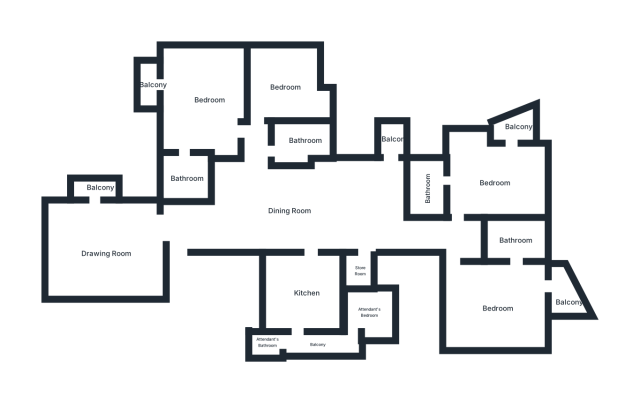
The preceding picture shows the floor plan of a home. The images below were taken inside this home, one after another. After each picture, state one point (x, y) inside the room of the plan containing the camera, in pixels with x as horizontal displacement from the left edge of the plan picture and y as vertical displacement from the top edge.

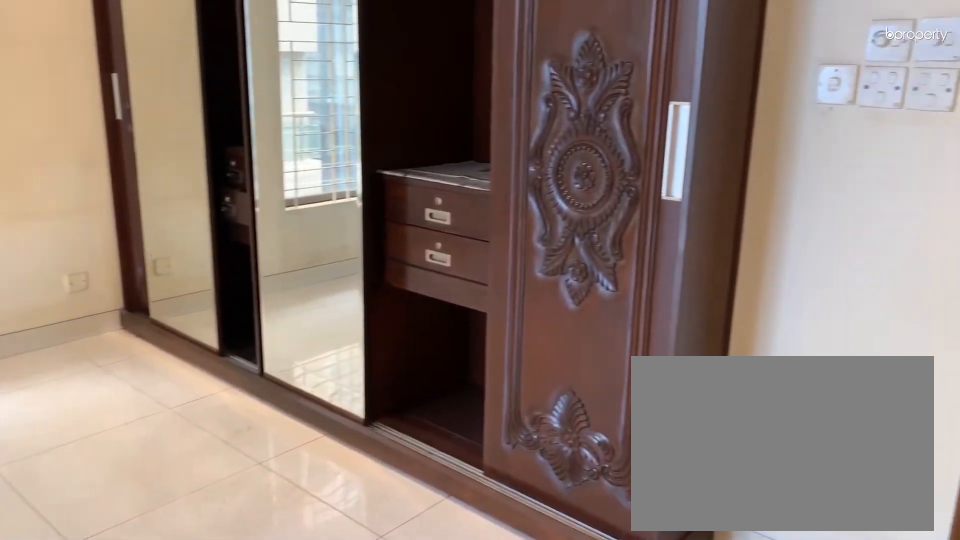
(496, 178)
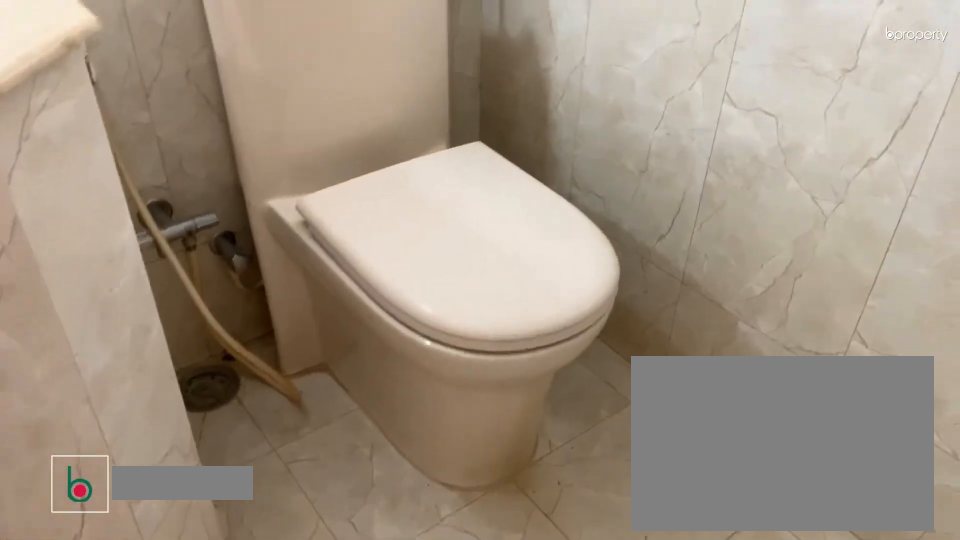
(428, 188)
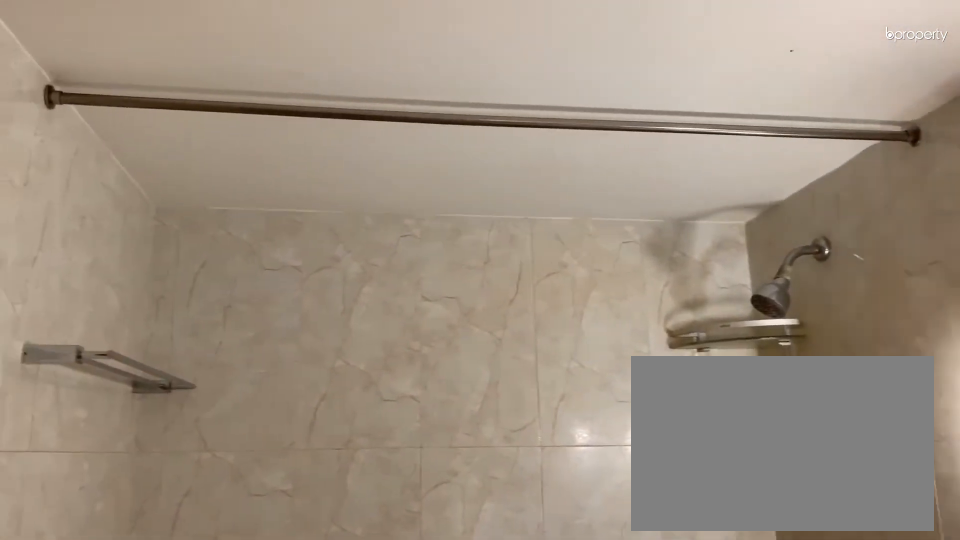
(428, 188)
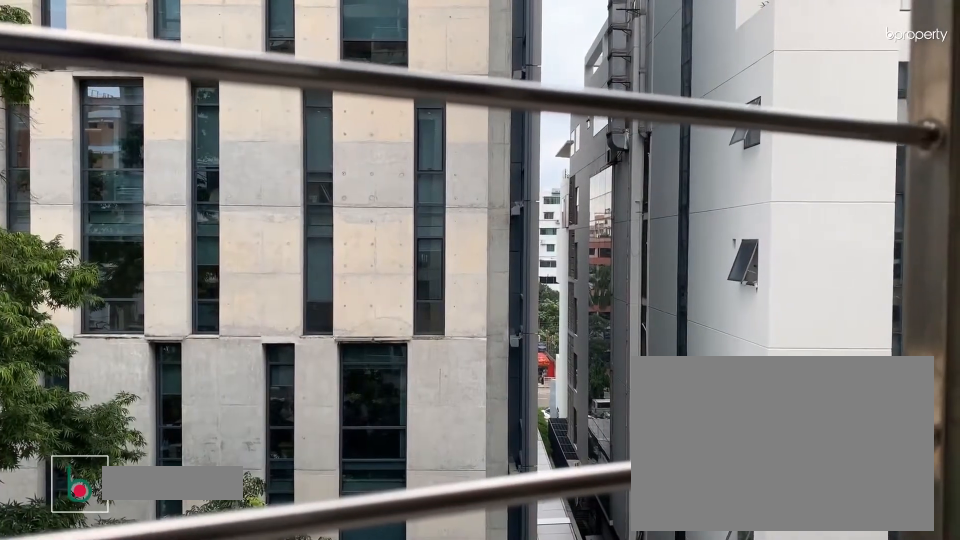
(521, 127)
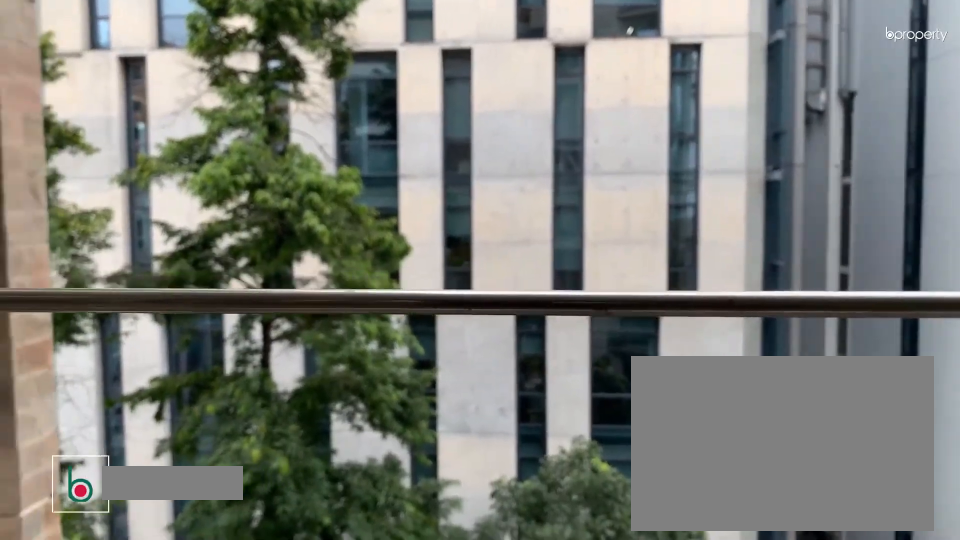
(393, 140)
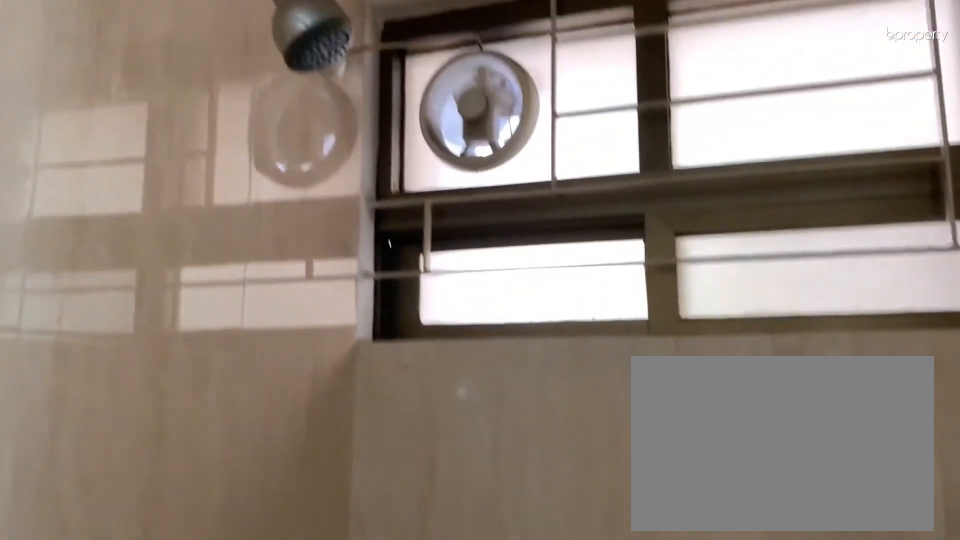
(299, 143)
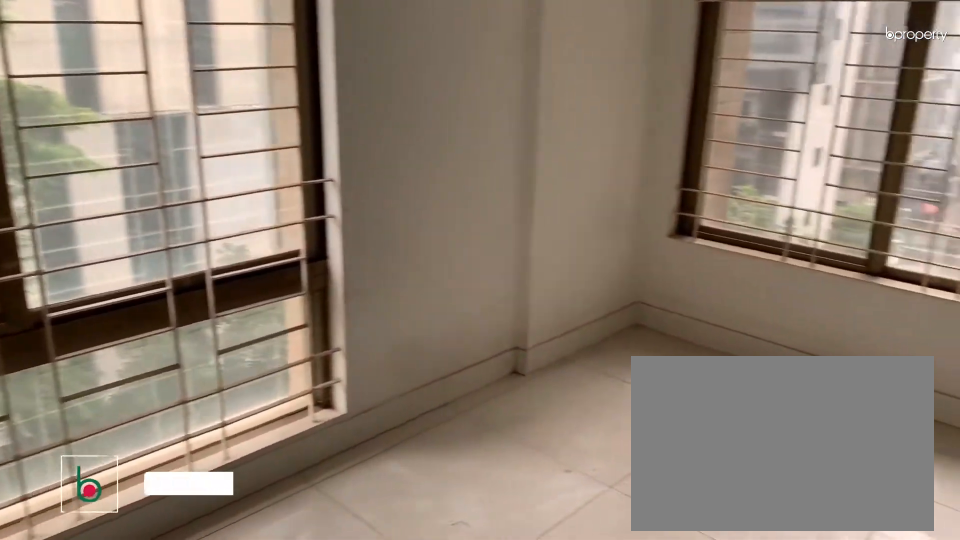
(286, 87)
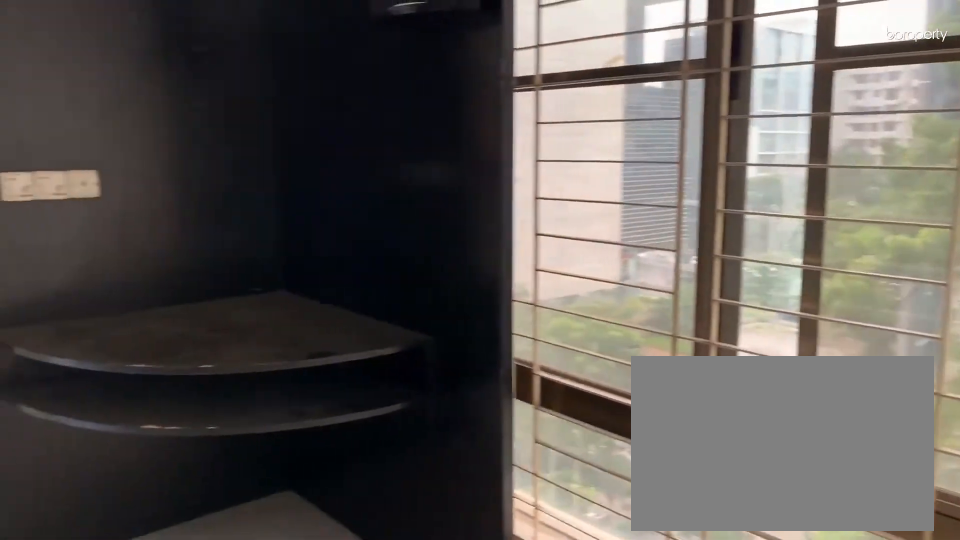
(210, 100)
